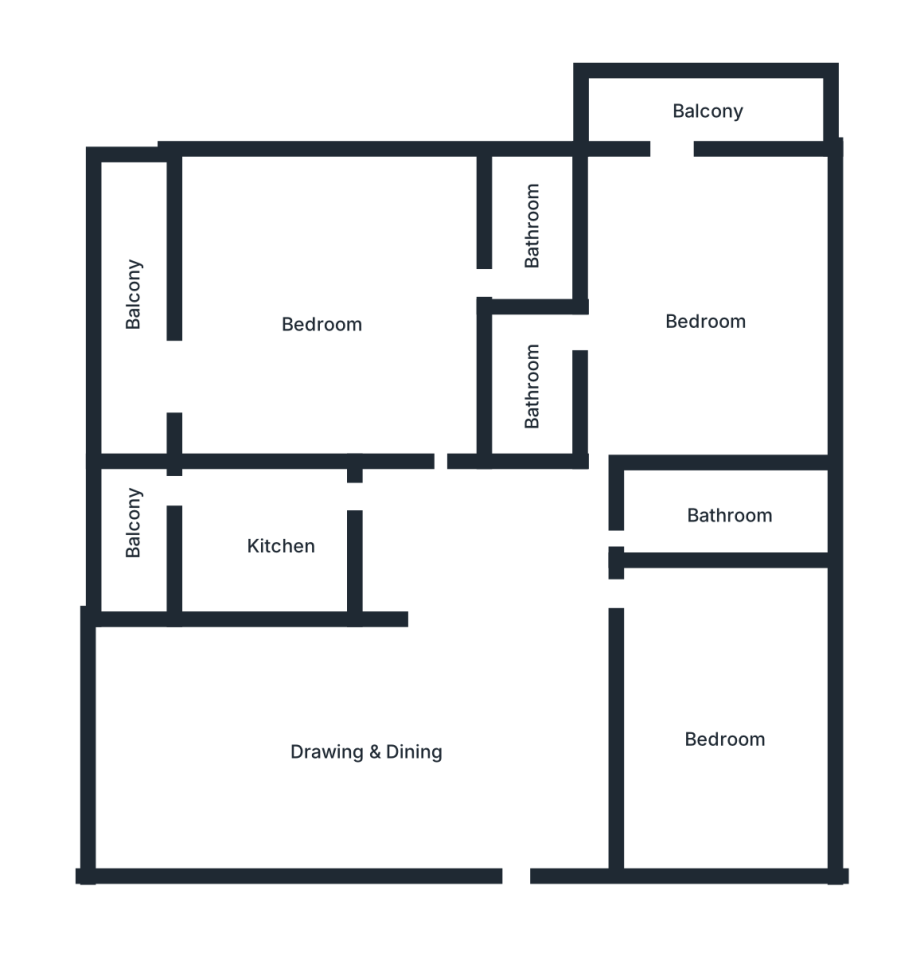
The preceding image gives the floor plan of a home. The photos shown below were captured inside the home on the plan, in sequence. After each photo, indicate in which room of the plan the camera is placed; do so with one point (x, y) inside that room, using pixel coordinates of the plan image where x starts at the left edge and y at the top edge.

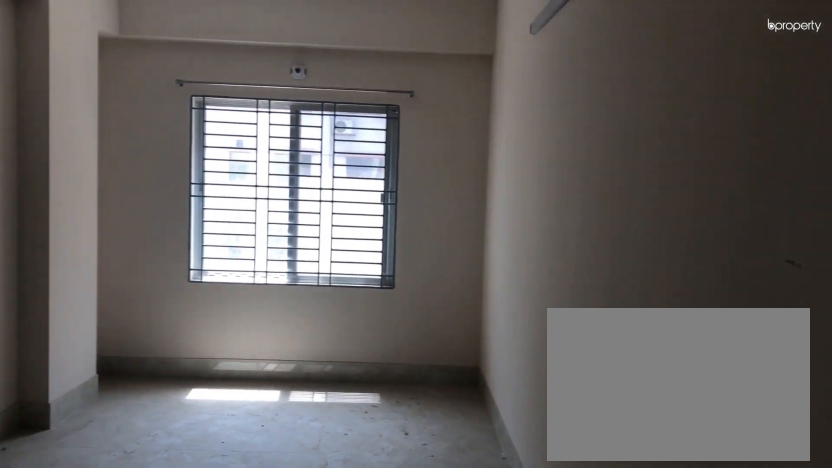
(371, 758)
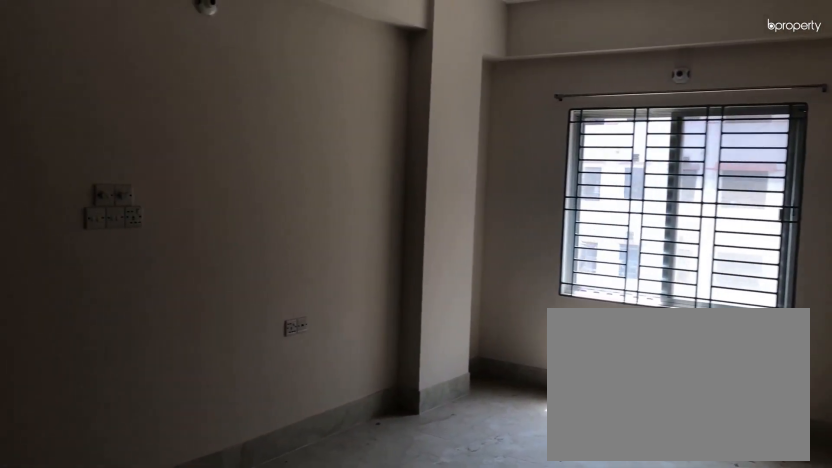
(371, 758)
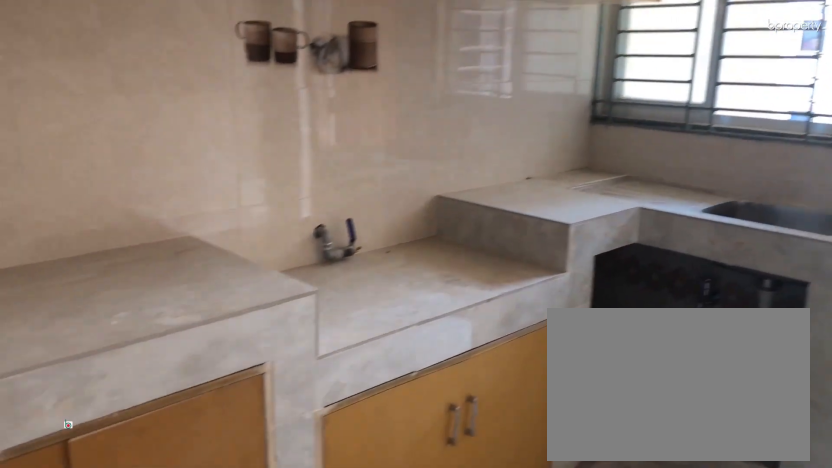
(275, 536)
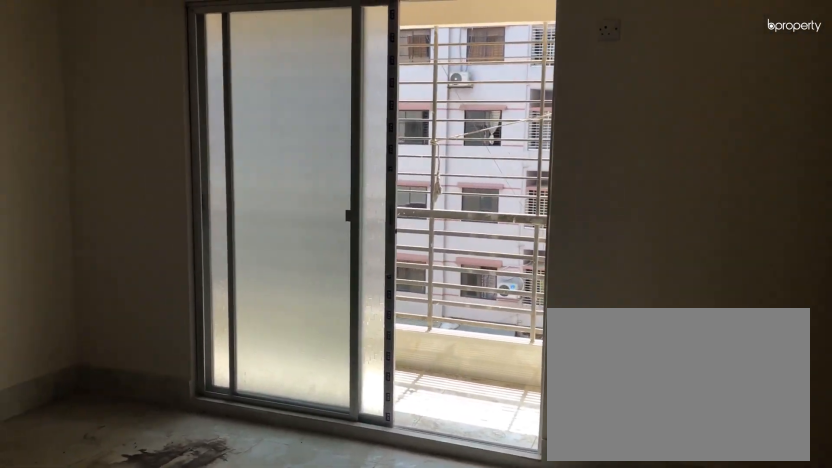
(321, 325)
